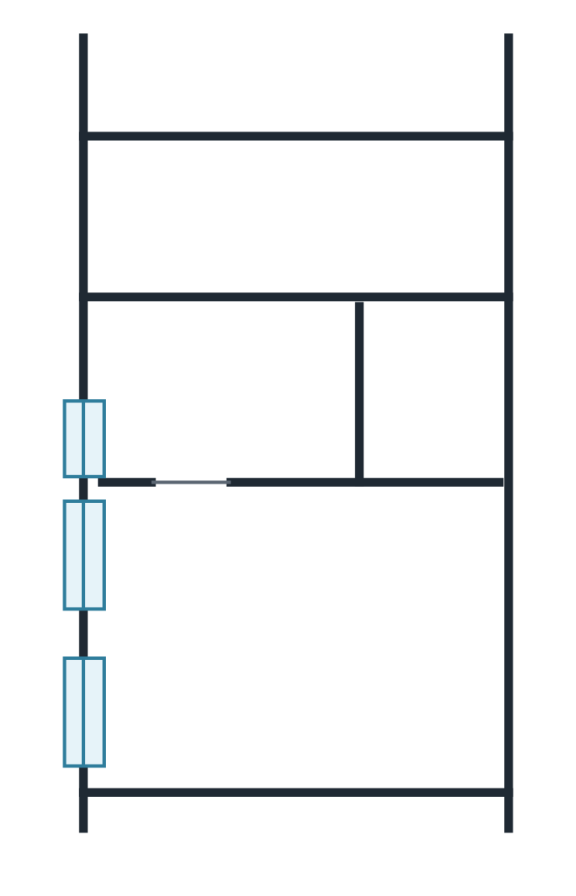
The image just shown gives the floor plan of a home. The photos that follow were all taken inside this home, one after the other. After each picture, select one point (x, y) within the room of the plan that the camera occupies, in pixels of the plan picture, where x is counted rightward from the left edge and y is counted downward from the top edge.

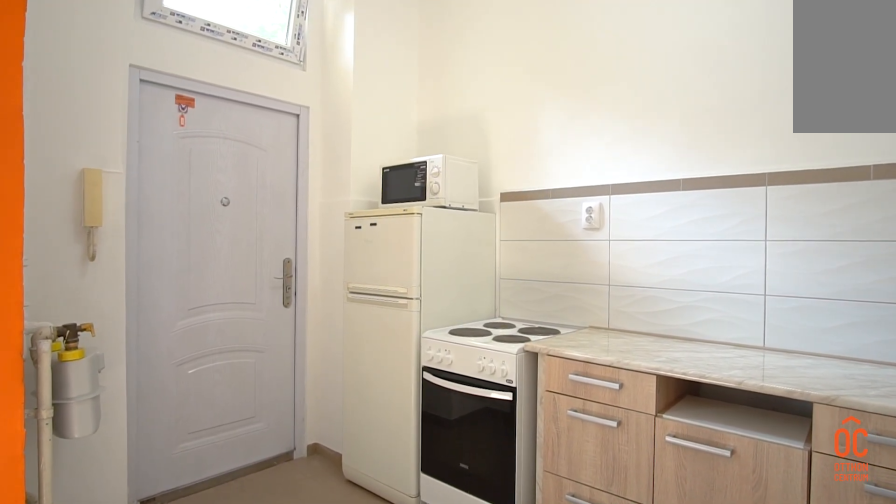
(221, 402)
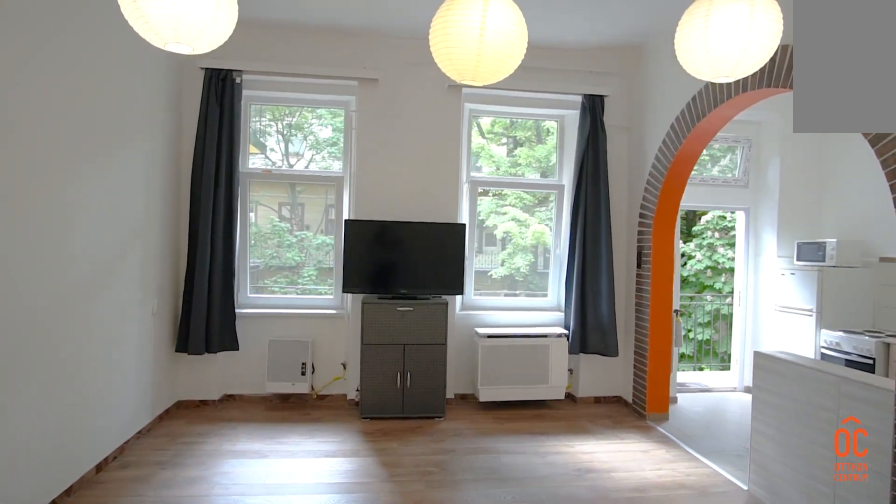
(312, 644)
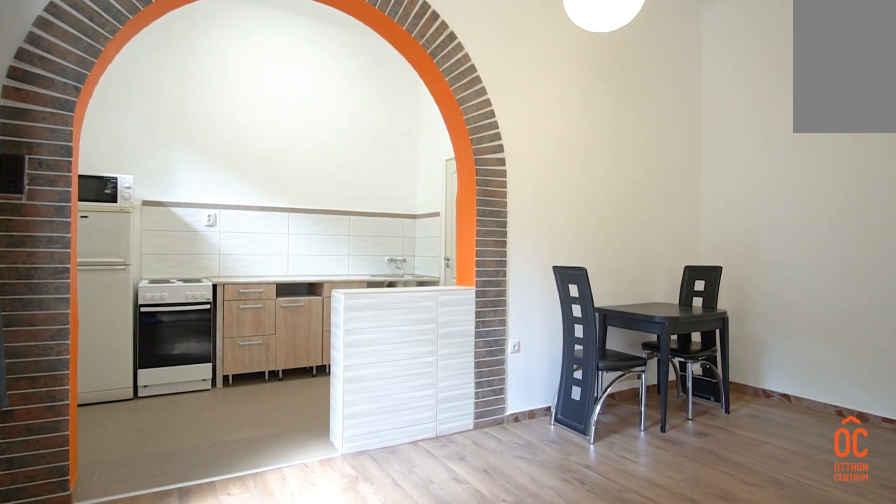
(312, 637)
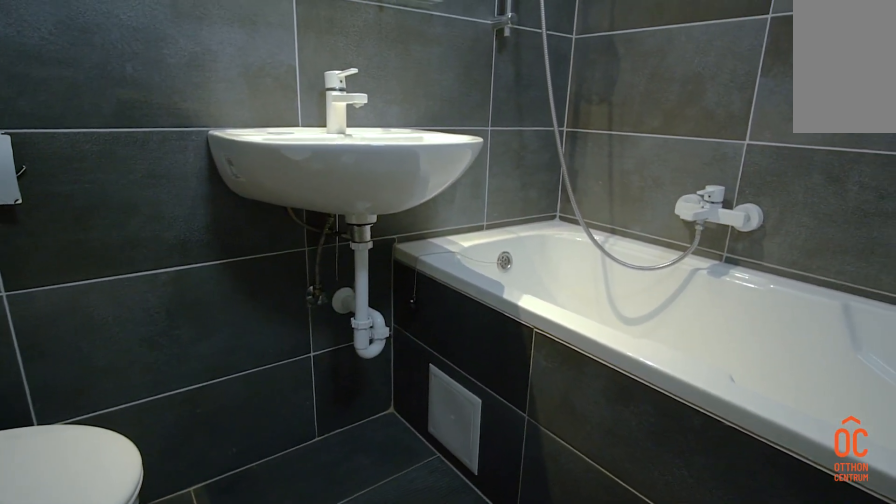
(440, 395)
